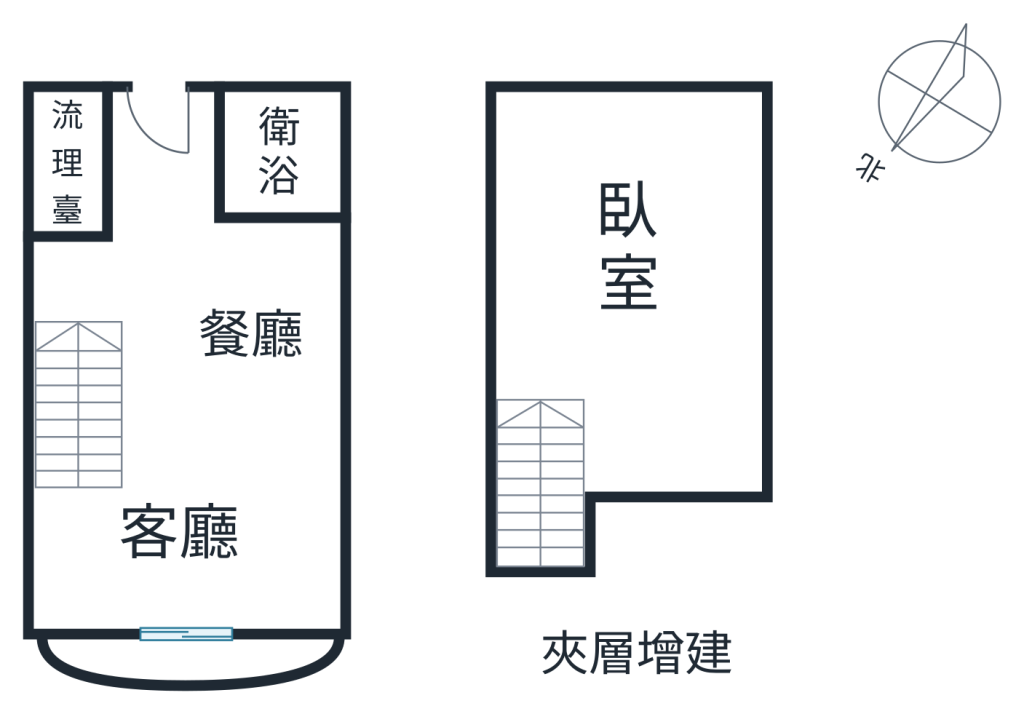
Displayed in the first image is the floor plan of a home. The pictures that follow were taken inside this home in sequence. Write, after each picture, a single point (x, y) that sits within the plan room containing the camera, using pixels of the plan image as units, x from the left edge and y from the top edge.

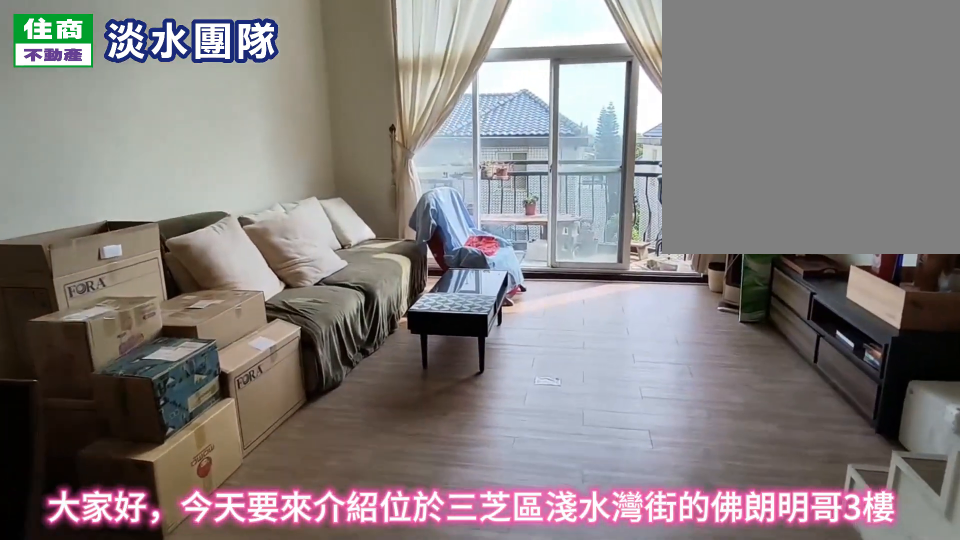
(102, 498)
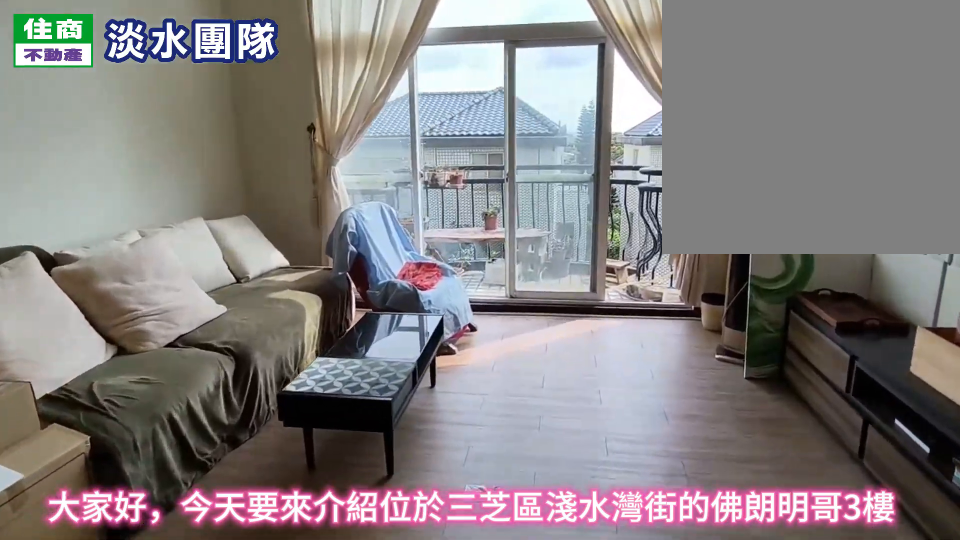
(91, 505)
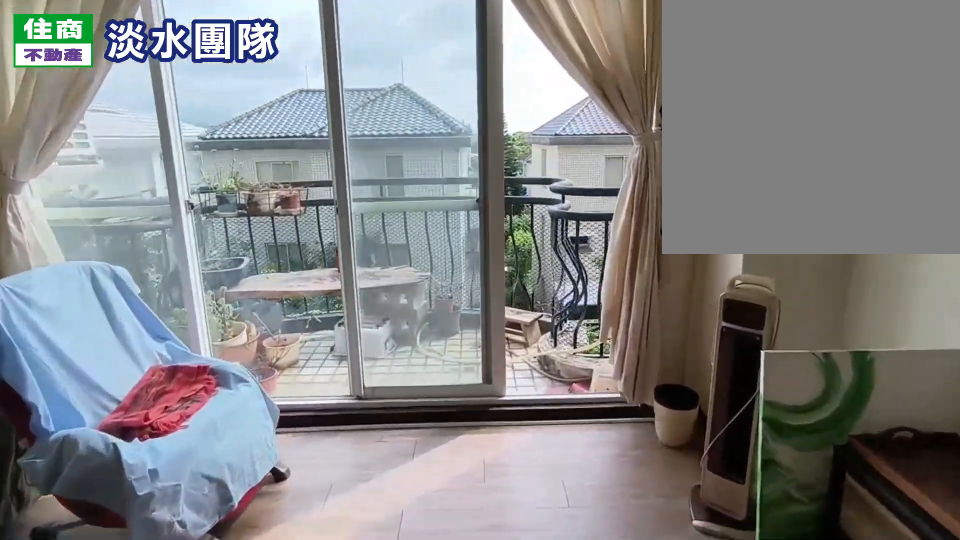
(106, 483)
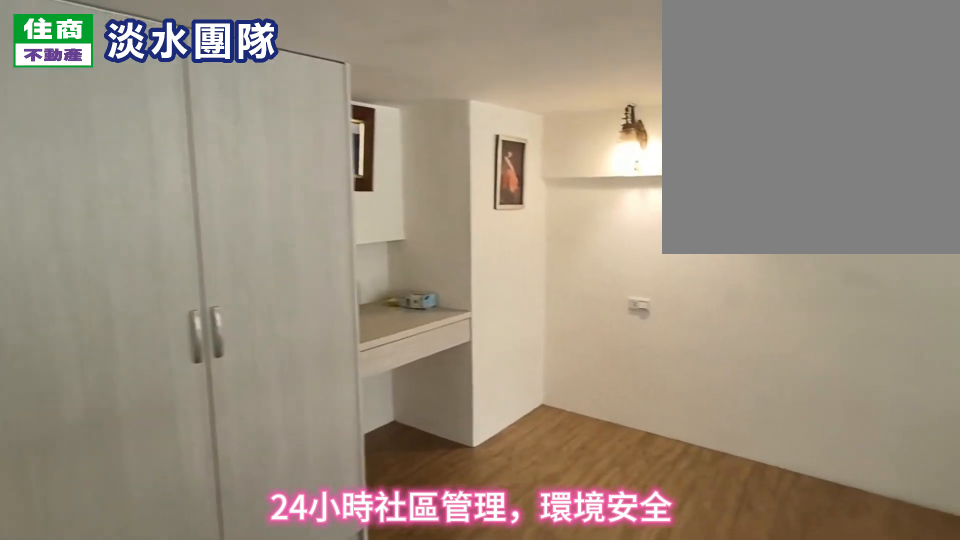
(638, 276)
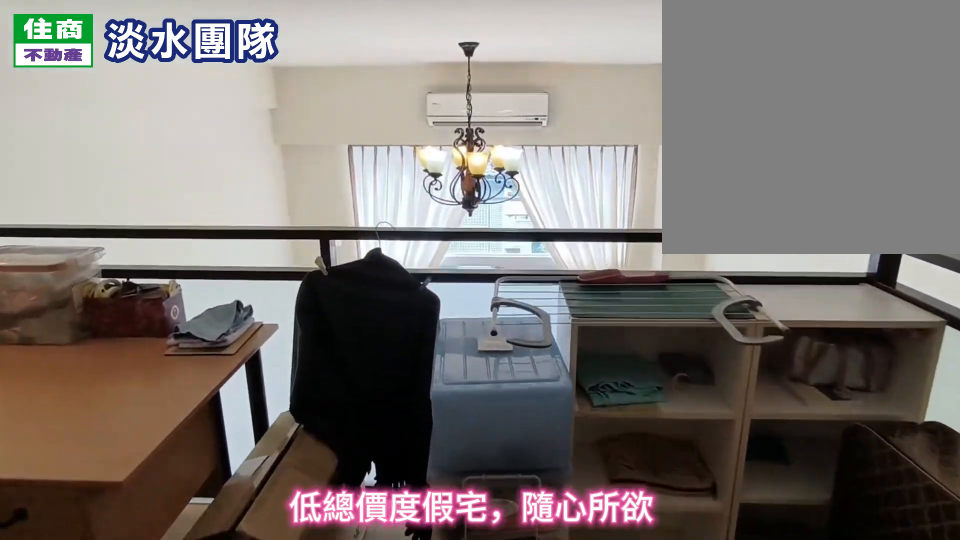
(638, 276)
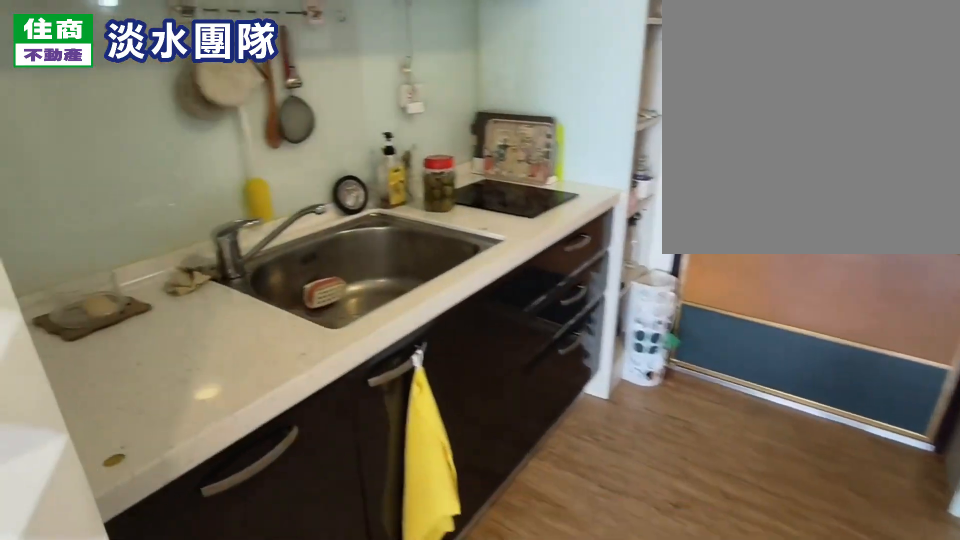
(84, 123)
